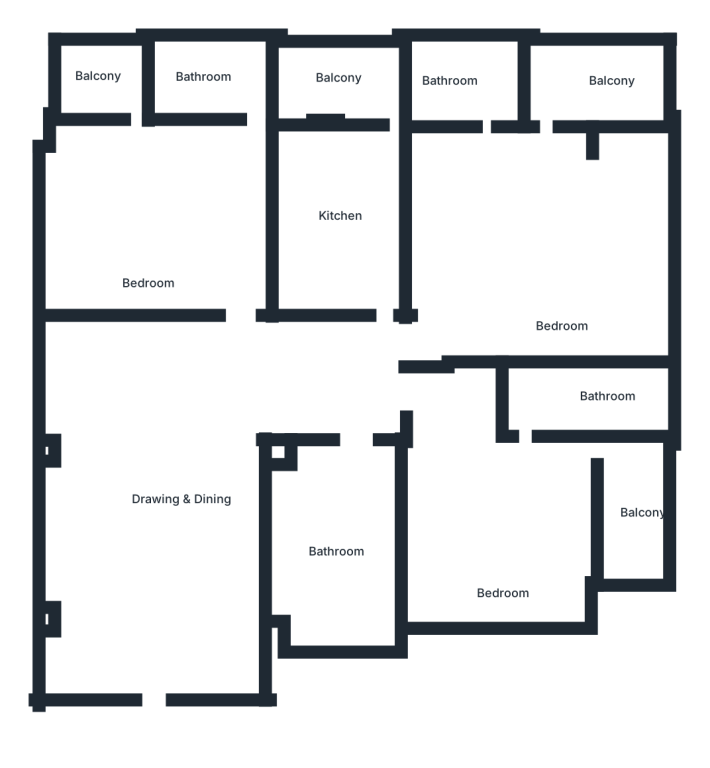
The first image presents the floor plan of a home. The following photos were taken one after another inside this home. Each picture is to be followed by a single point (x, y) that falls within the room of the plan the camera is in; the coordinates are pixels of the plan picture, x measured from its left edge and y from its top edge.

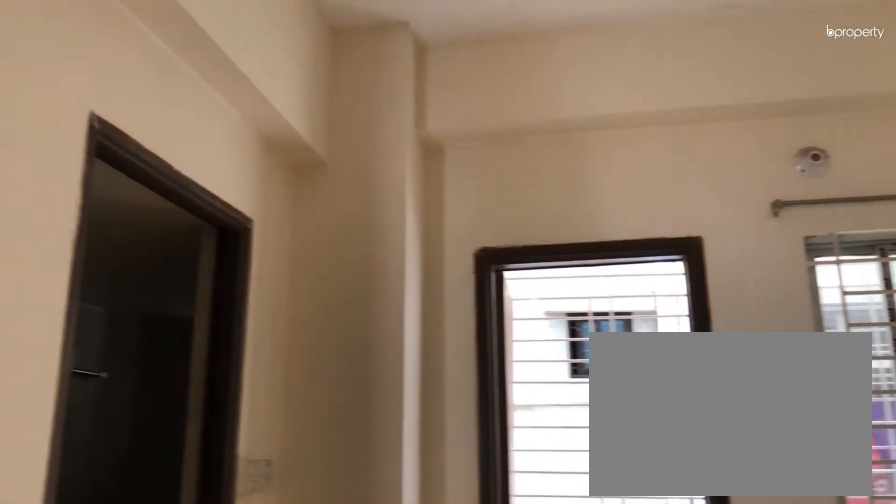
(504, 536)
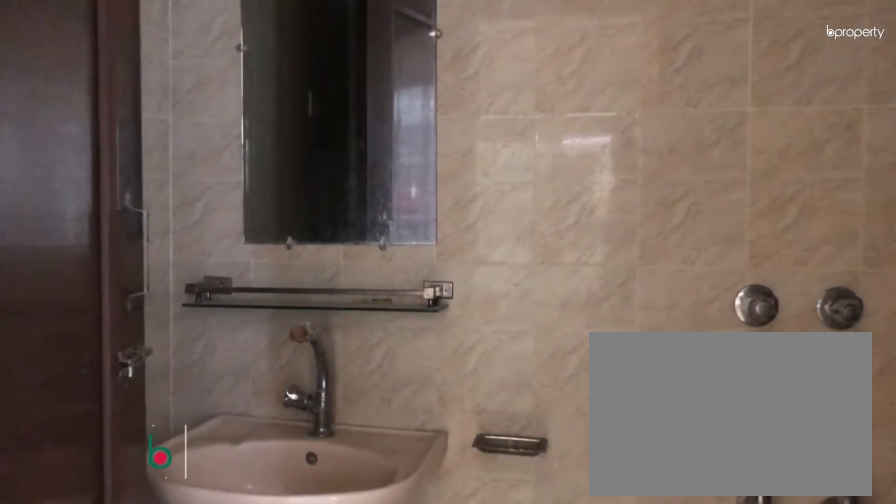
(581, 395)
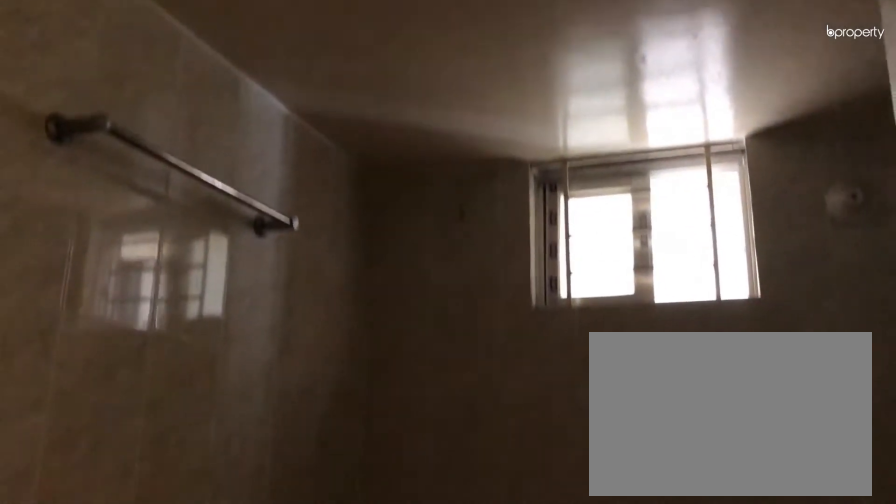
(581, 395)
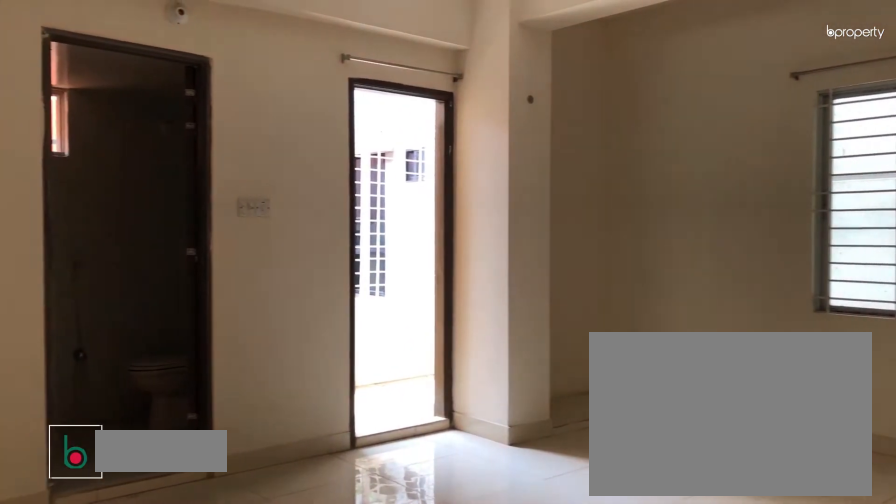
(560, 270)
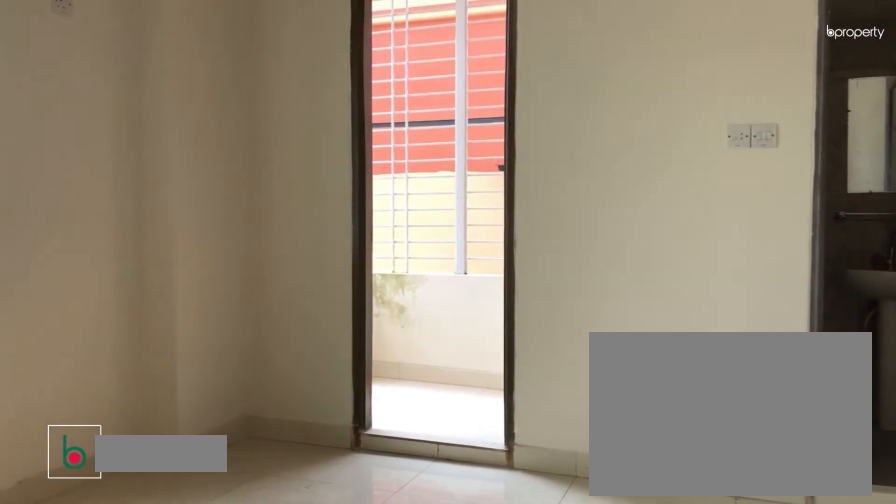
(159, 228)
